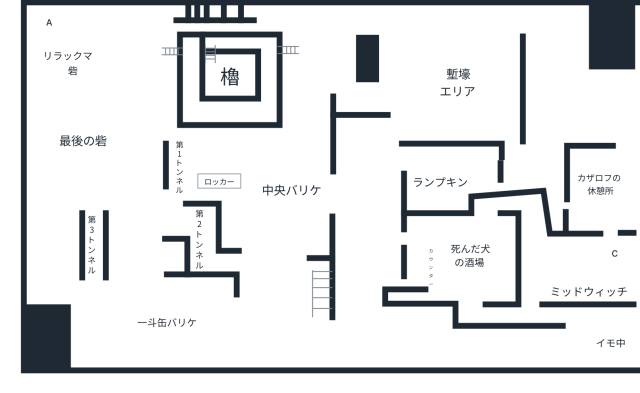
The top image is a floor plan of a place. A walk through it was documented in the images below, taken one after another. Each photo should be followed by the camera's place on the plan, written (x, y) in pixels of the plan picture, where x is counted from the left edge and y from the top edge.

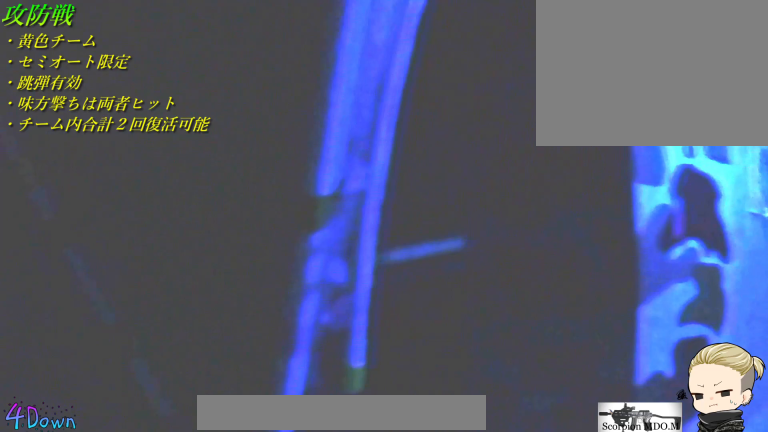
(132, 208)
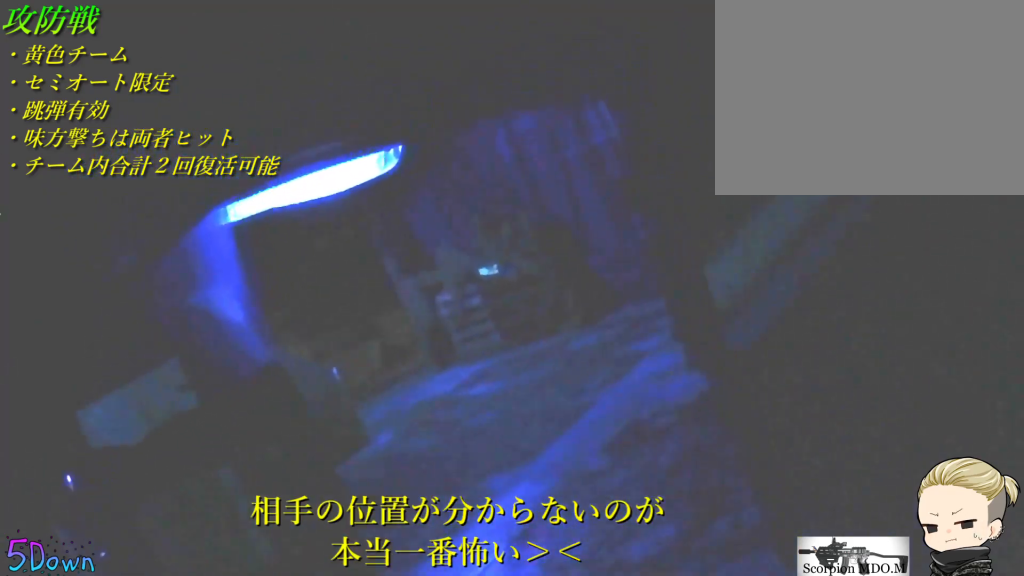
(226, 261)
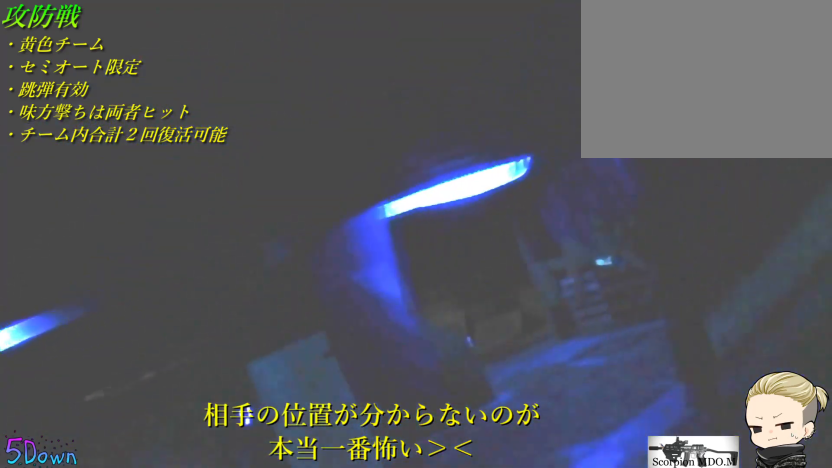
(227, 261)
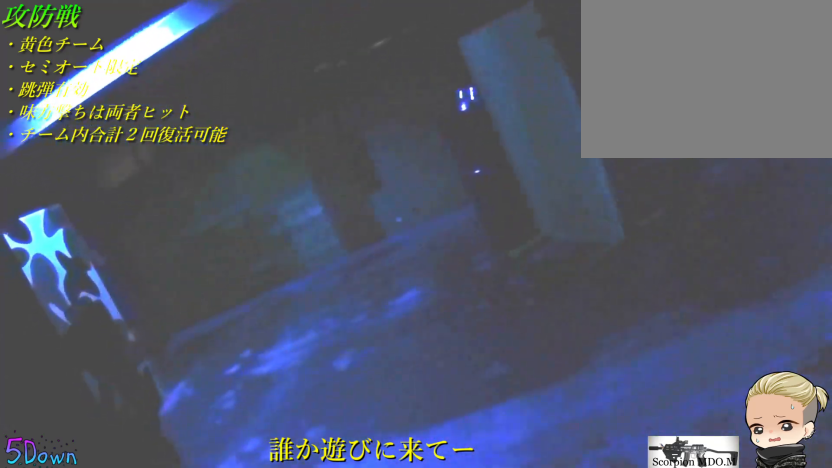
(227, 261)
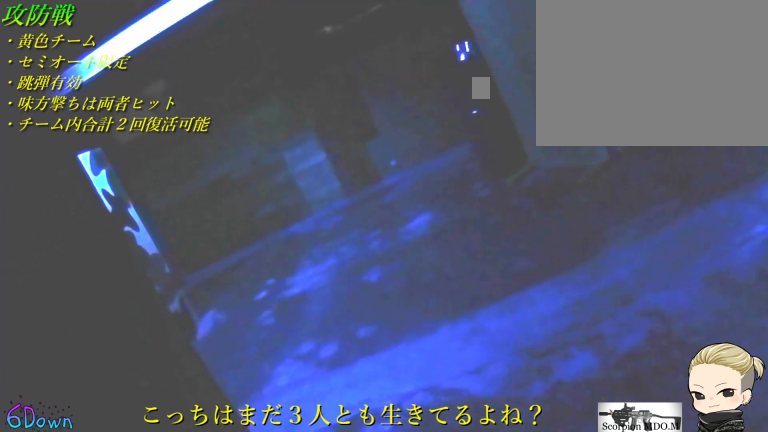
(227, 260)
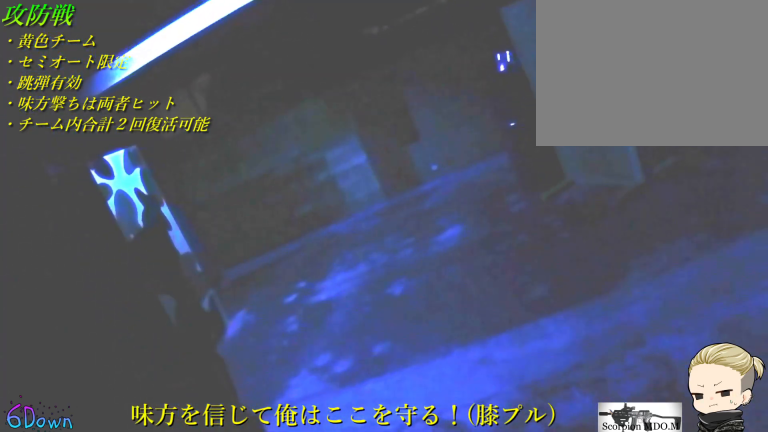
(227, 260)
